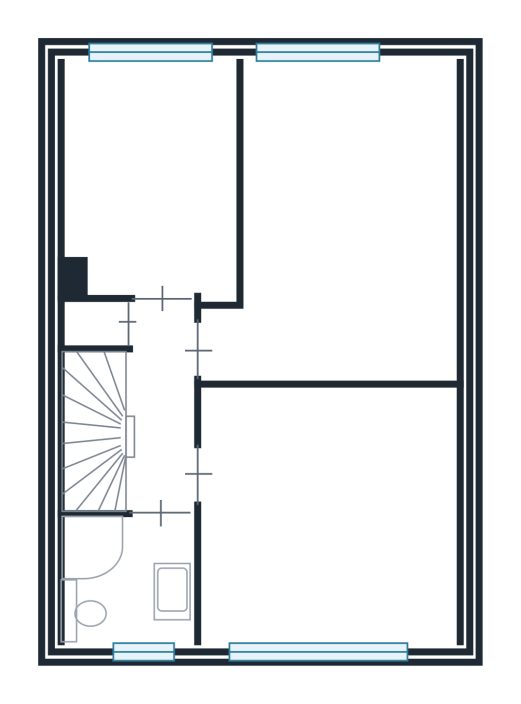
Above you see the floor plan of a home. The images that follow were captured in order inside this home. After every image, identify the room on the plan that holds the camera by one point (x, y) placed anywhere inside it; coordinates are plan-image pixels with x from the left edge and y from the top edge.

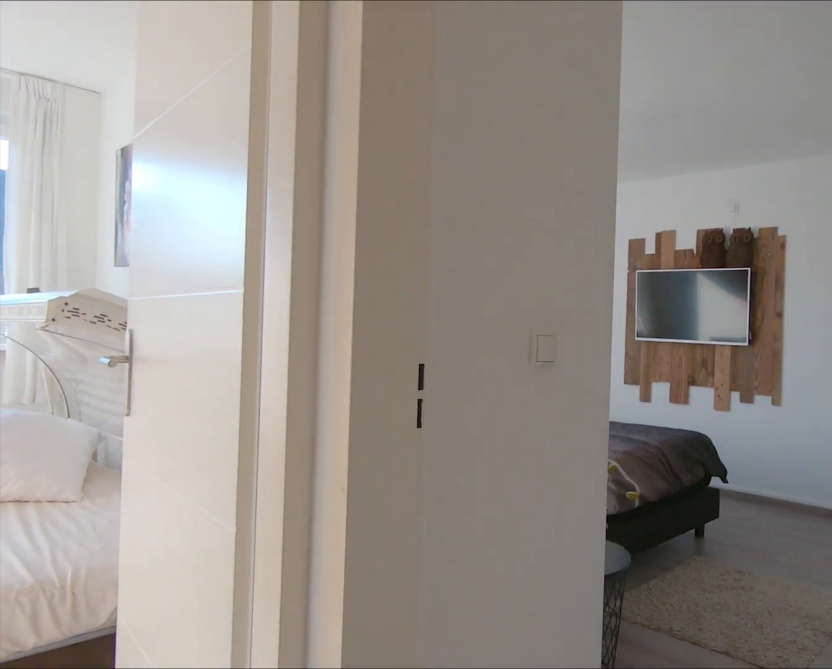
(159, 407)
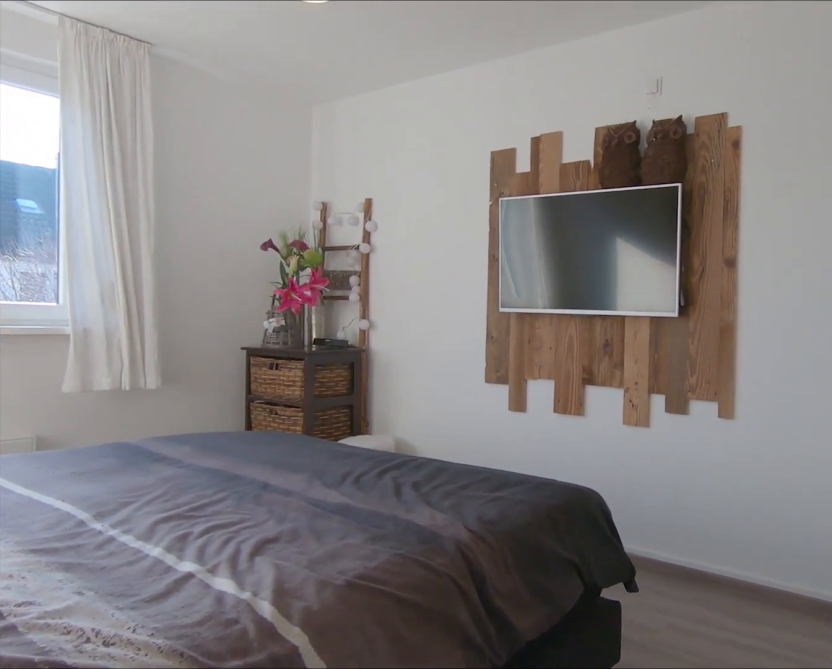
(347, 226)
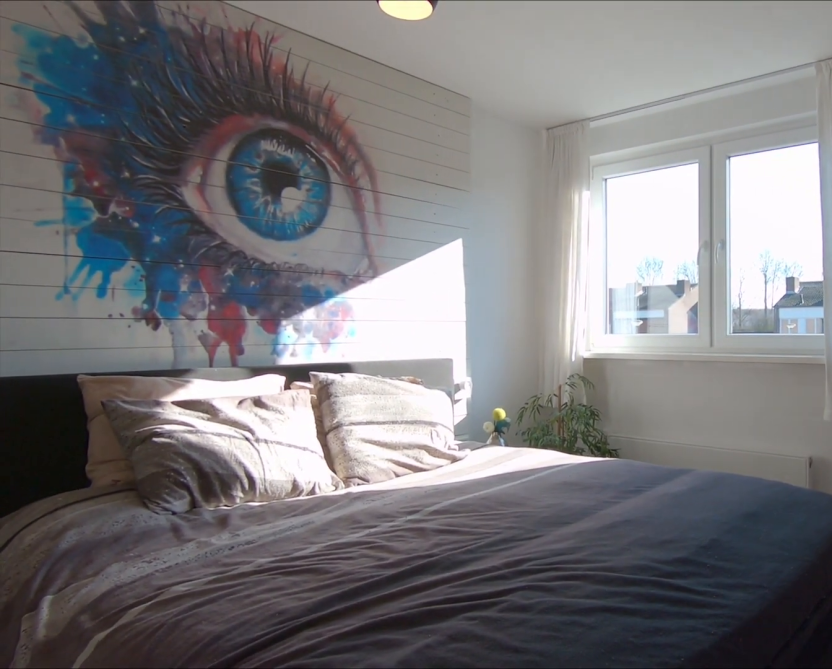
(347, 226)
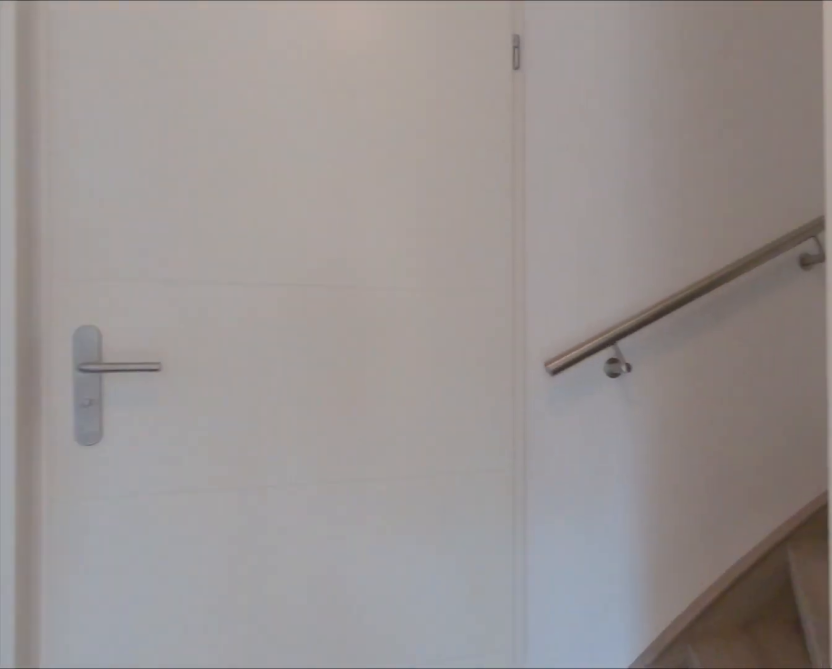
(159, 408)
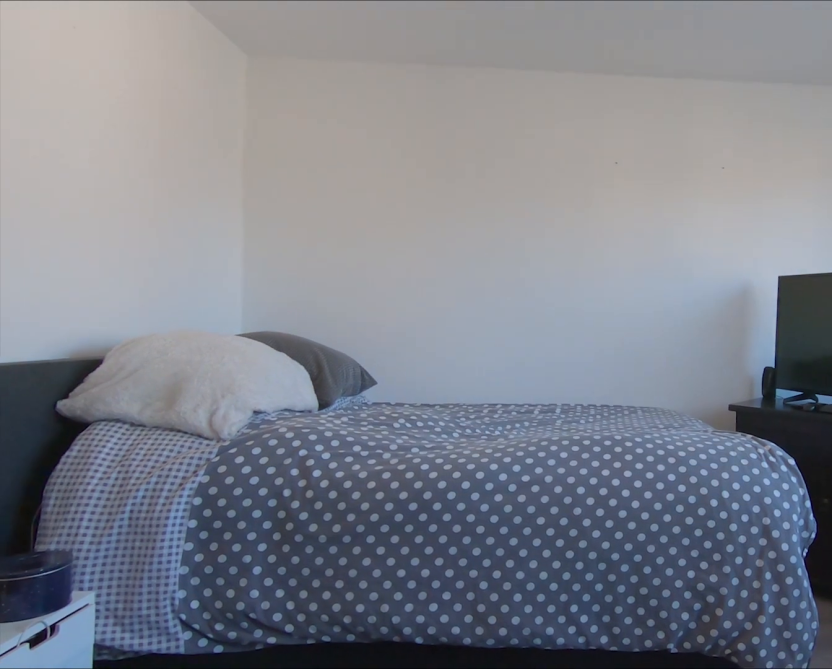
(331, 513)
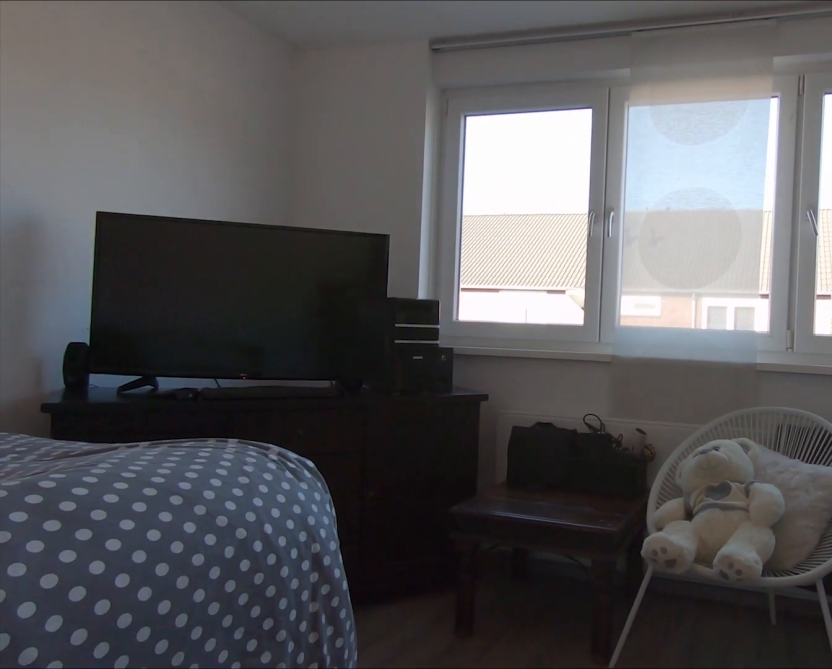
(331, 513)
